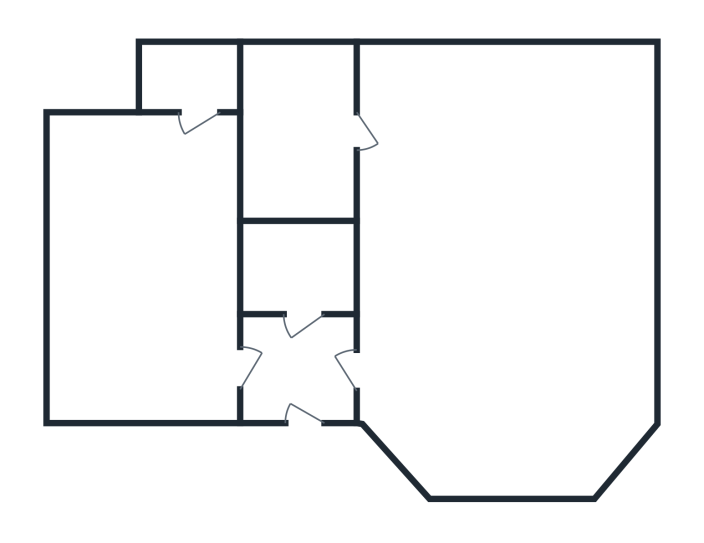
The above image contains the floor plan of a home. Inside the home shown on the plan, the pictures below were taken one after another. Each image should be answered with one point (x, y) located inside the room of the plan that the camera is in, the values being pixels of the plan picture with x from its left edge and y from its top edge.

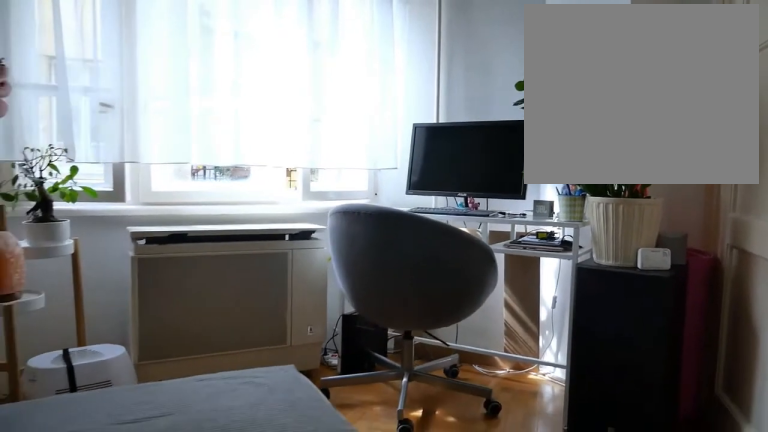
(437, 371)
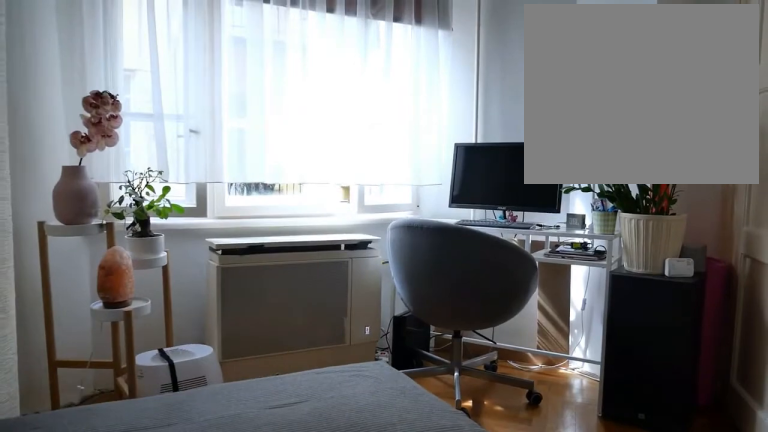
(437, 372)
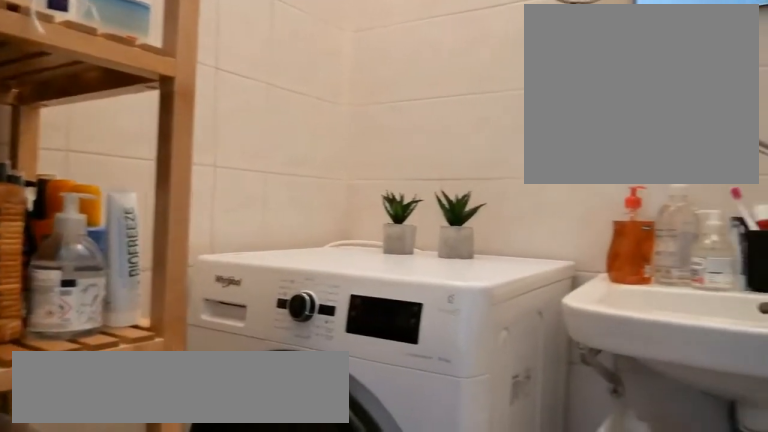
(338, 123)
